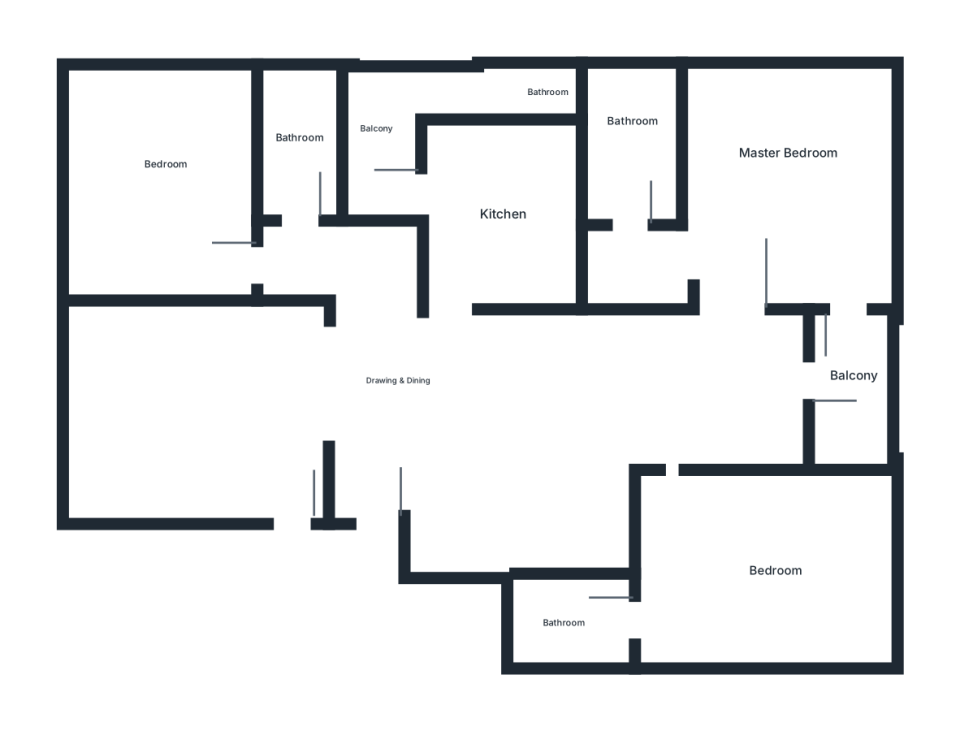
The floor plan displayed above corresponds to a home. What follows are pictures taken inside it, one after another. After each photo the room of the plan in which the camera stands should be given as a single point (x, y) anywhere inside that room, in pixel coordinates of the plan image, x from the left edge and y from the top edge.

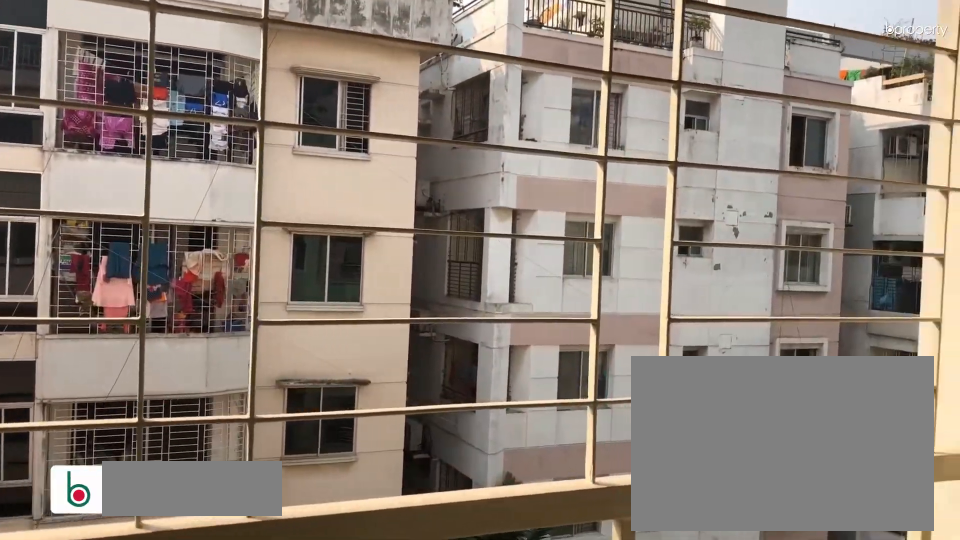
(848, 378)
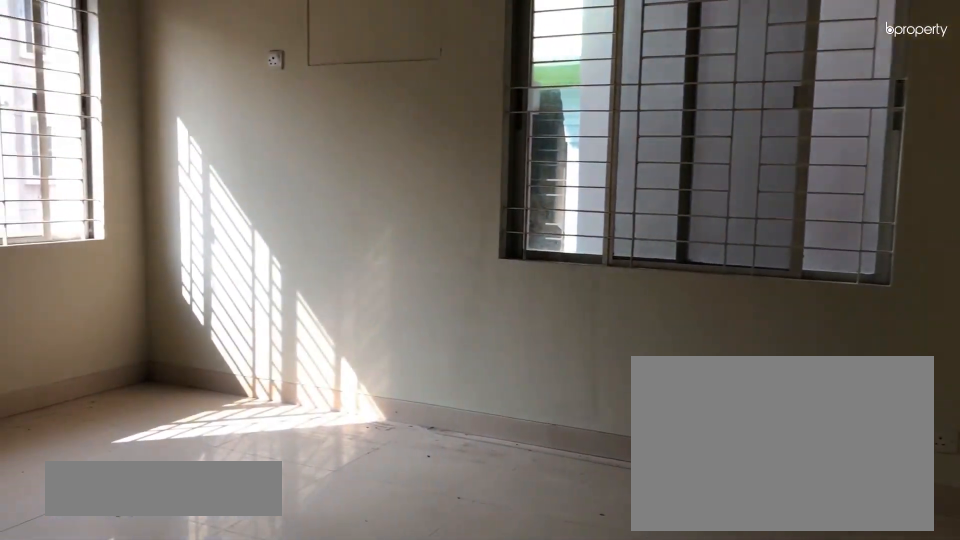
(704, 510)
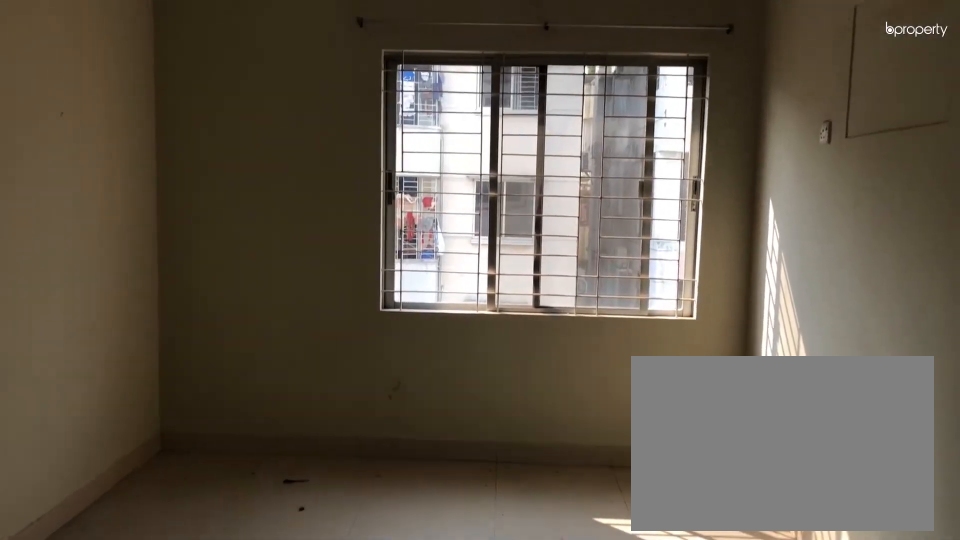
(781, 579)
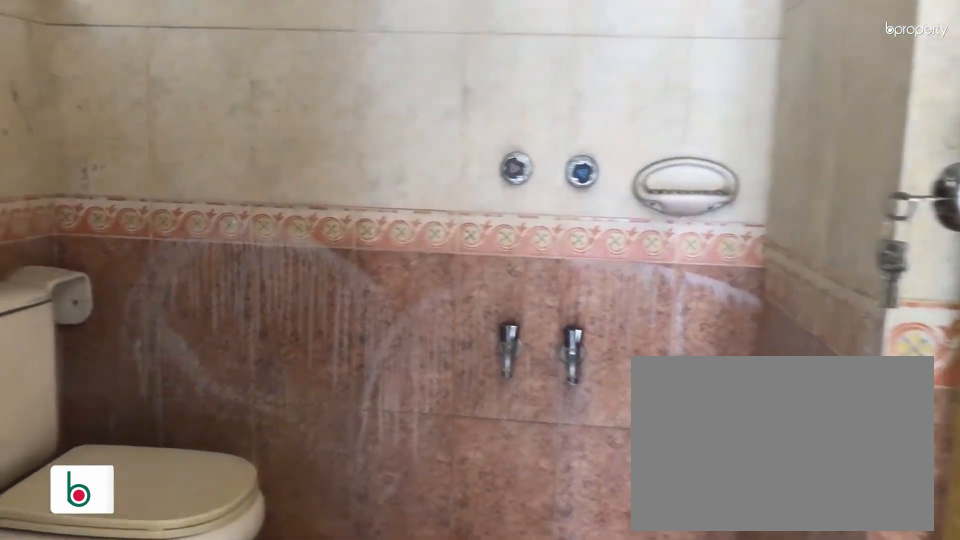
(571, 614)
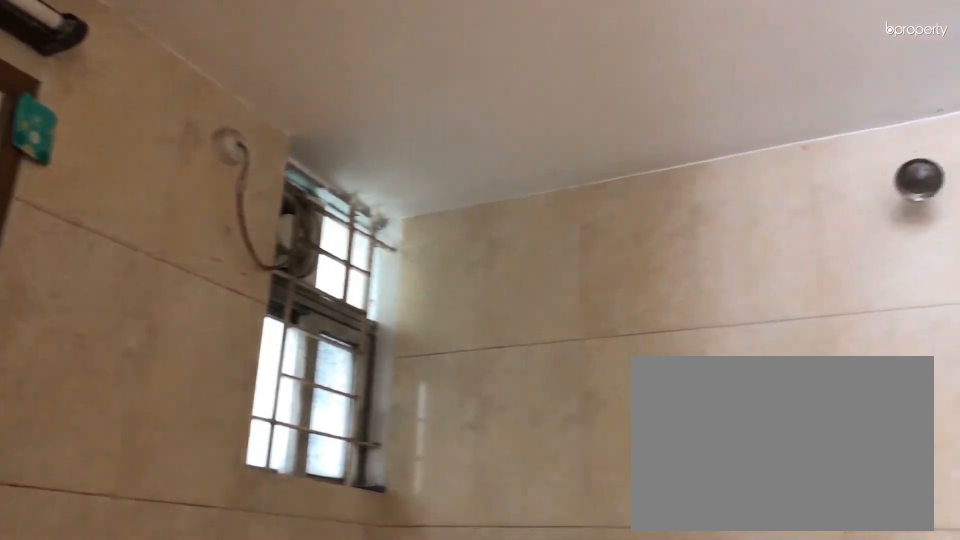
(571, 614)
